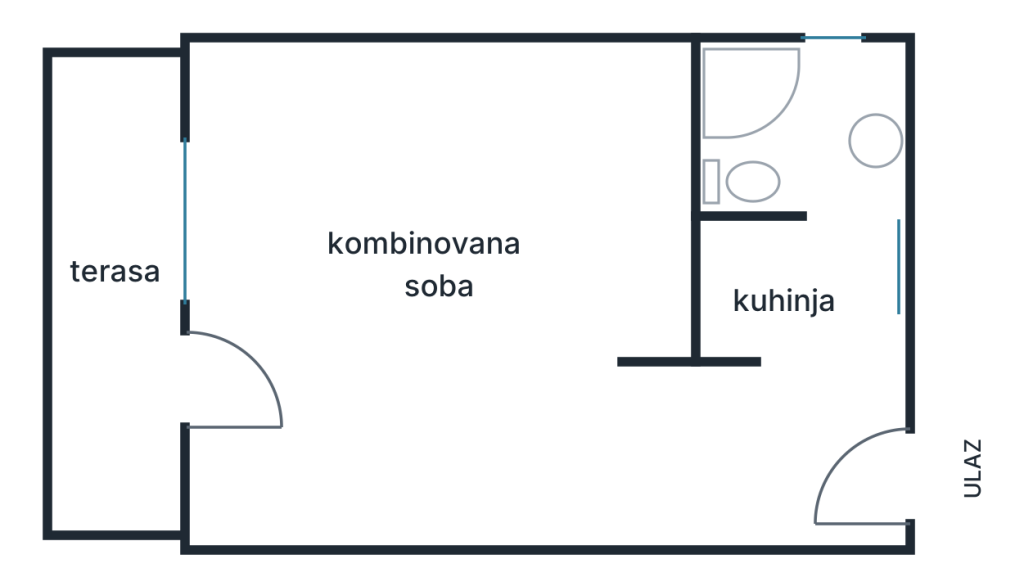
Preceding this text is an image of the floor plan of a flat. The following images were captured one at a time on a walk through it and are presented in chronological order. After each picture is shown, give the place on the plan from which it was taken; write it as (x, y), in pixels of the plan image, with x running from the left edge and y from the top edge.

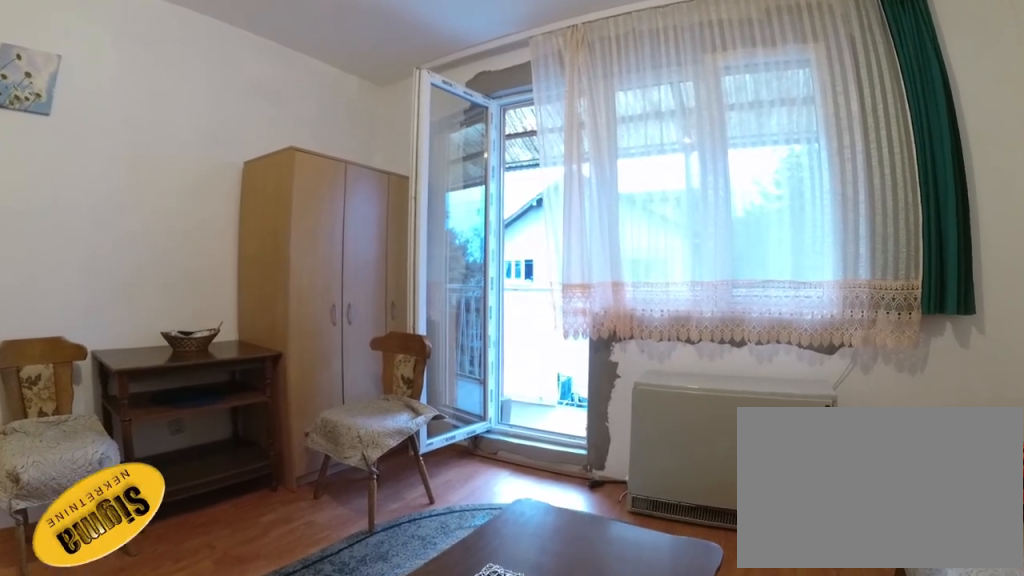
(529, 150)
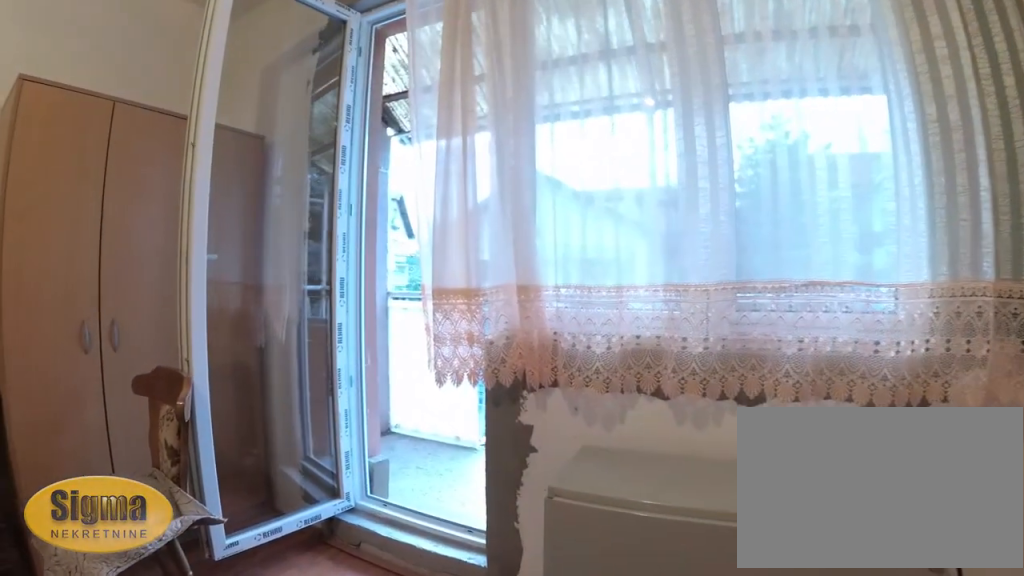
(370, 285)
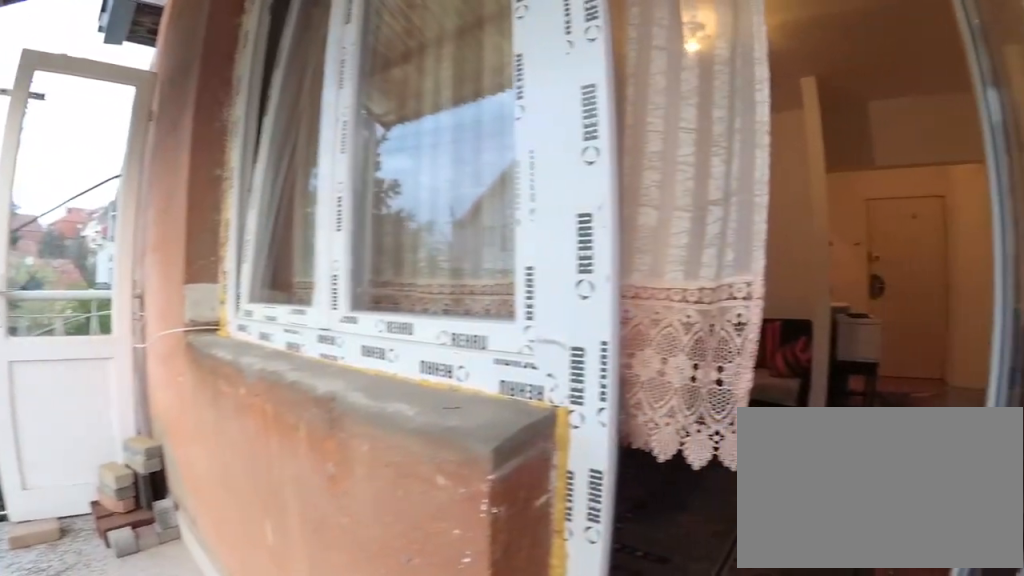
(102, 385)
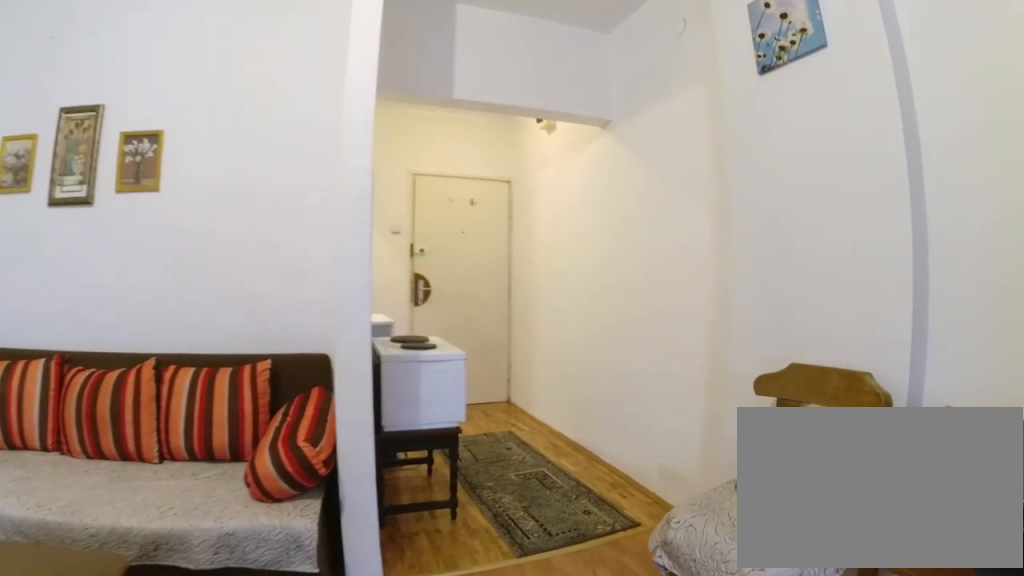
(418, 395)
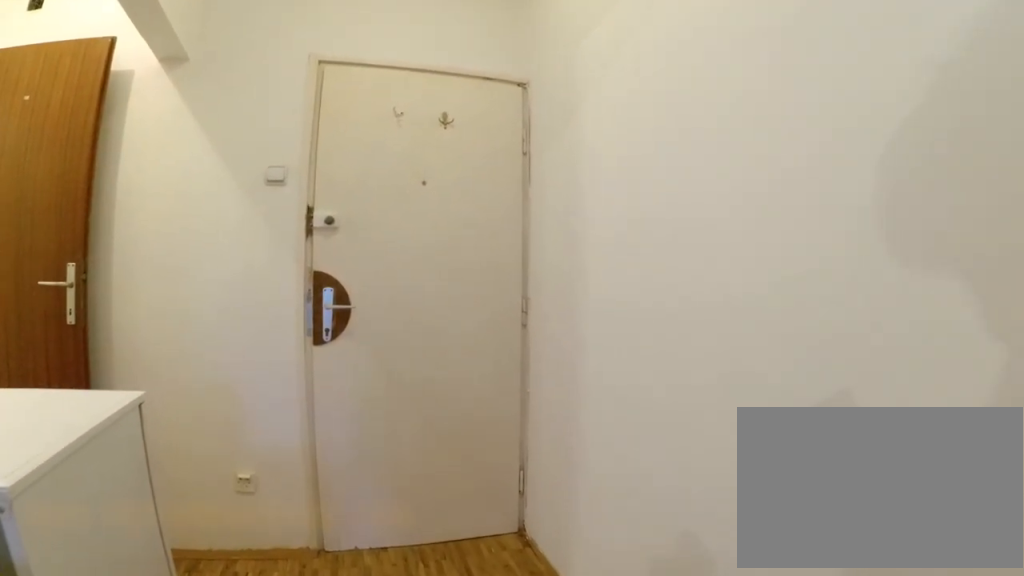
(664, 436)
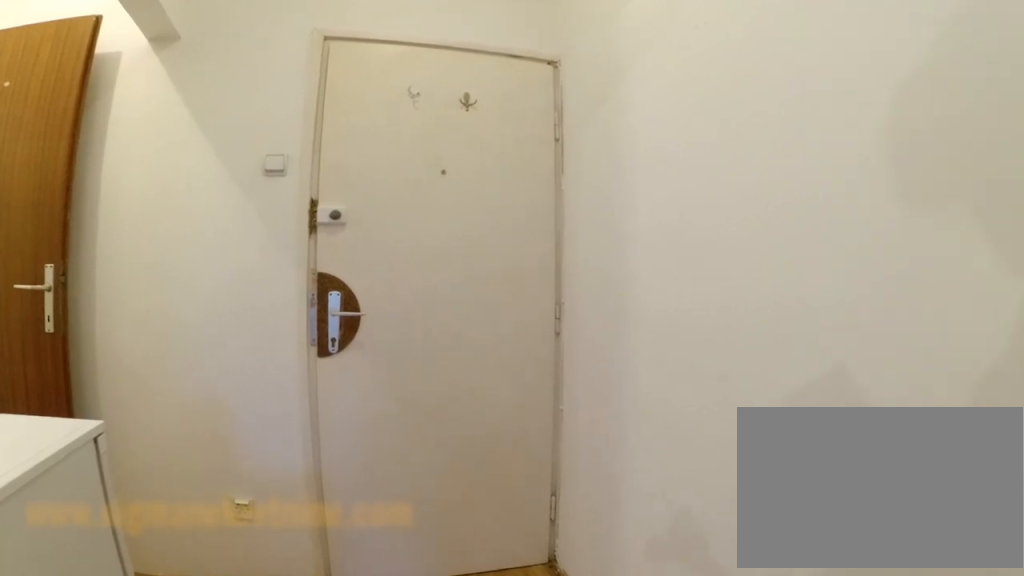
(696, 440)
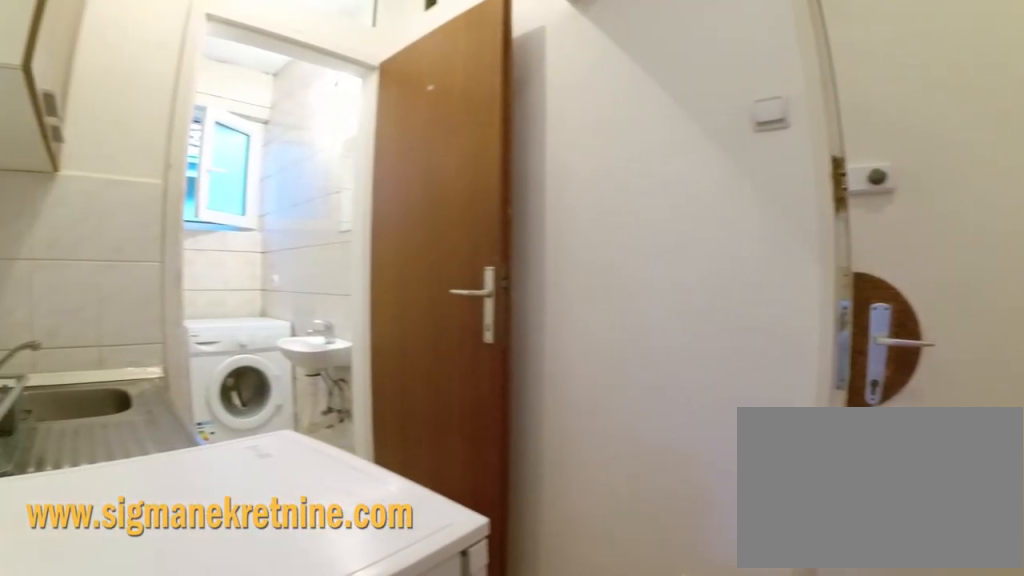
(743, 433)
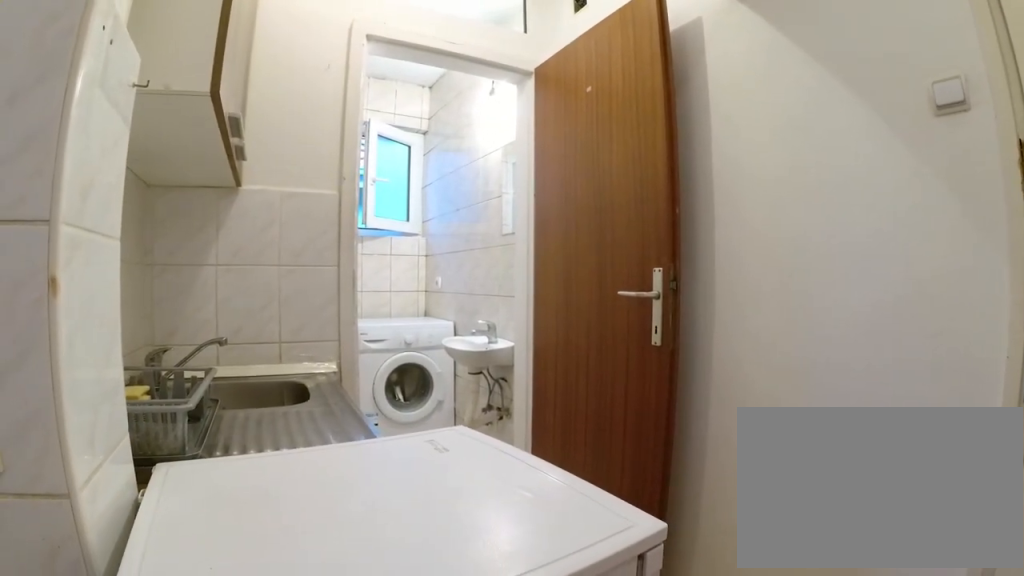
(766, 443)
